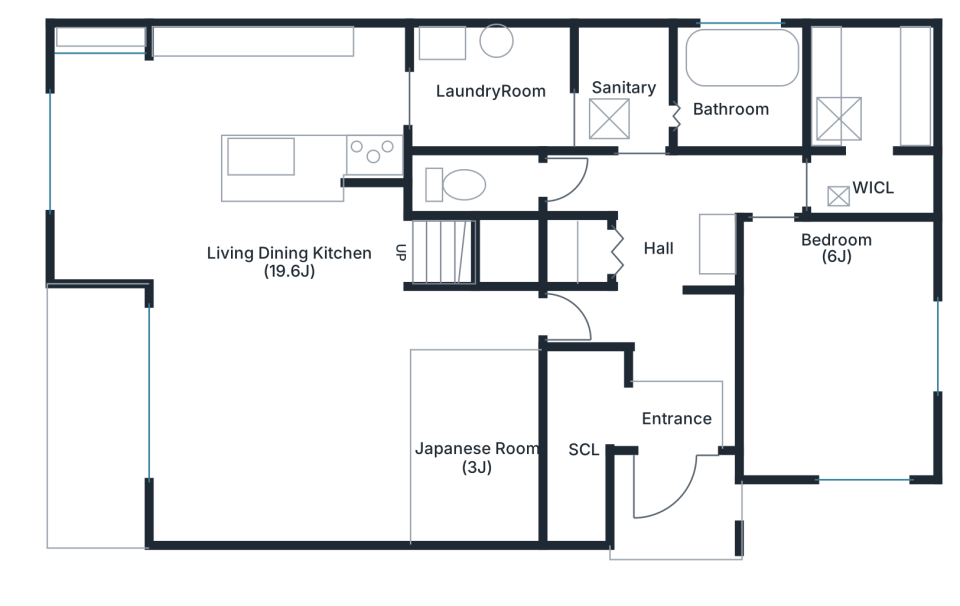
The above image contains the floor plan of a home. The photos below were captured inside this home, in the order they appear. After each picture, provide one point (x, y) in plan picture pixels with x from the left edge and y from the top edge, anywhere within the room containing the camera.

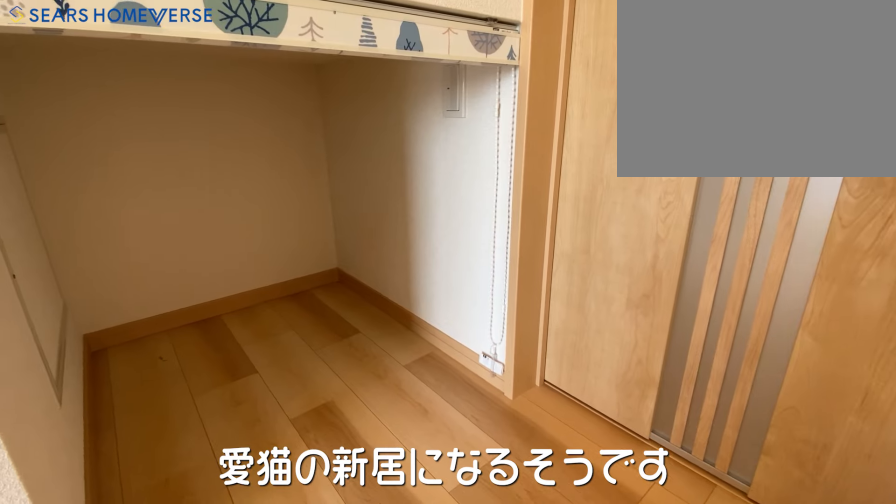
(500, 254)
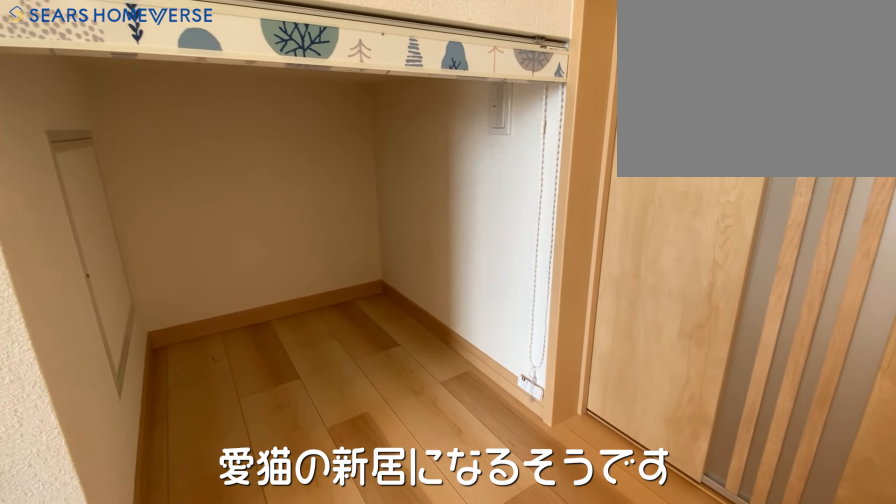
(500, 254)
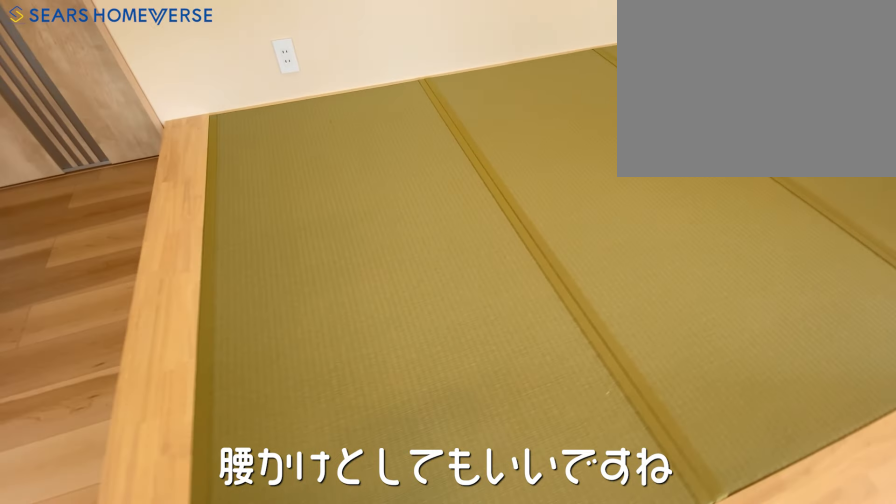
(480, 449)
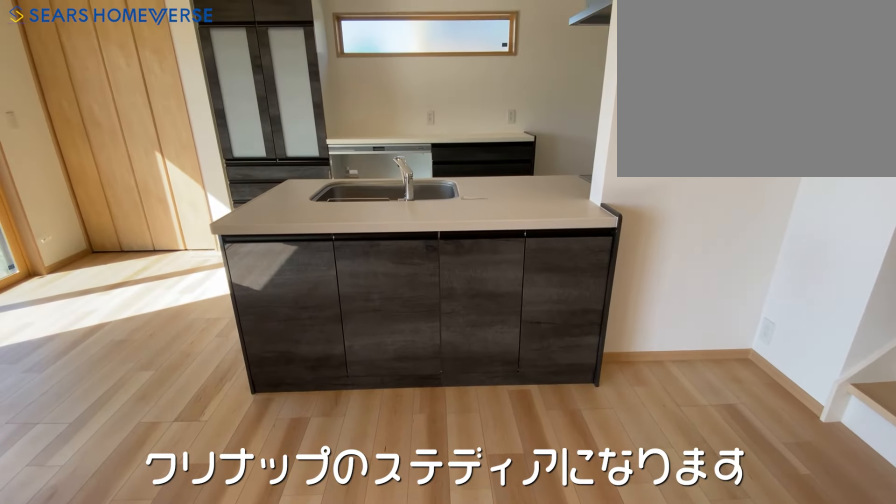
(289, 95)
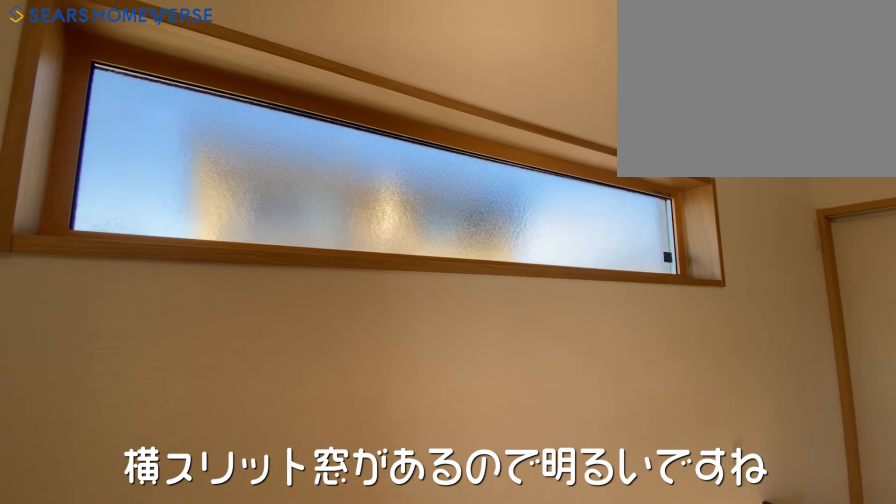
(289, 95)
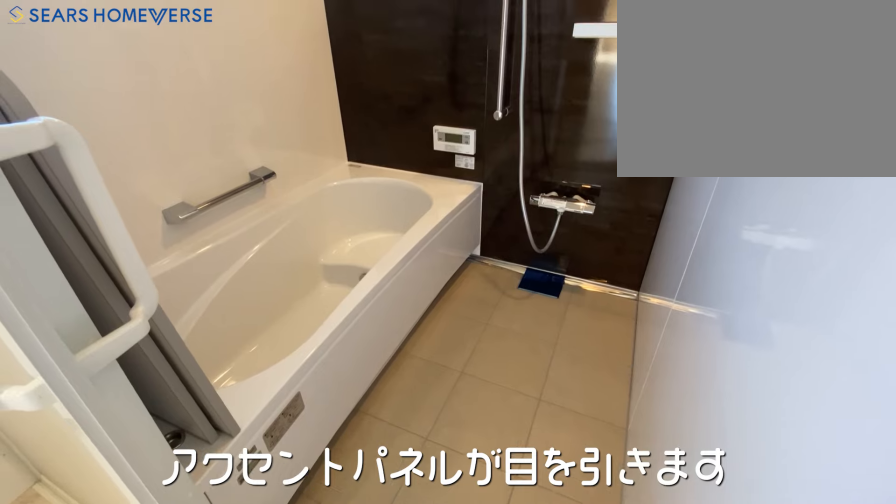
(745, 95)
